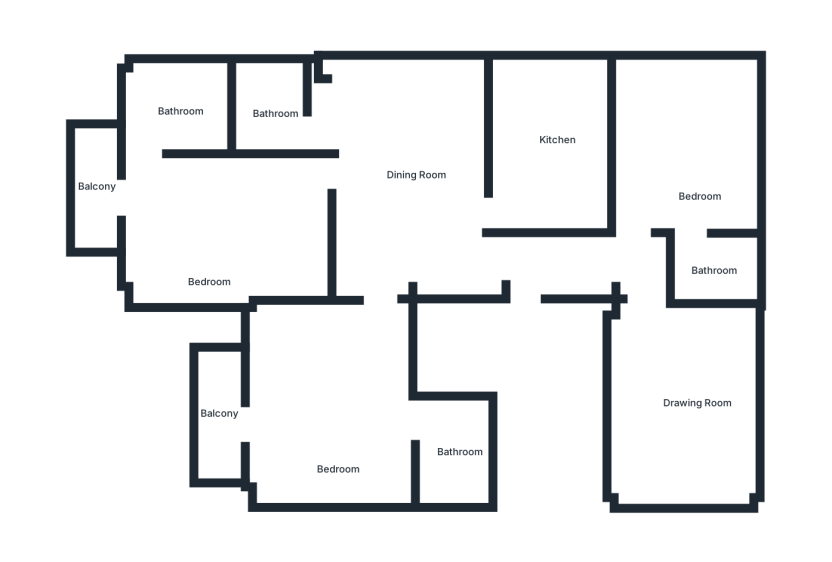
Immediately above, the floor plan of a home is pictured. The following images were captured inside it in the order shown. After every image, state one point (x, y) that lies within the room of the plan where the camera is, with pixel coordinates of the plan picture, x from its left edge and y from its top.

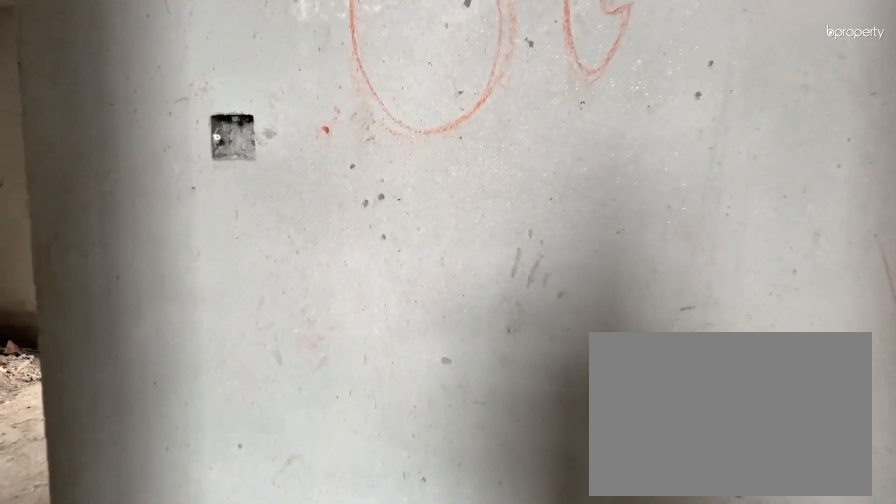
(493, 265)
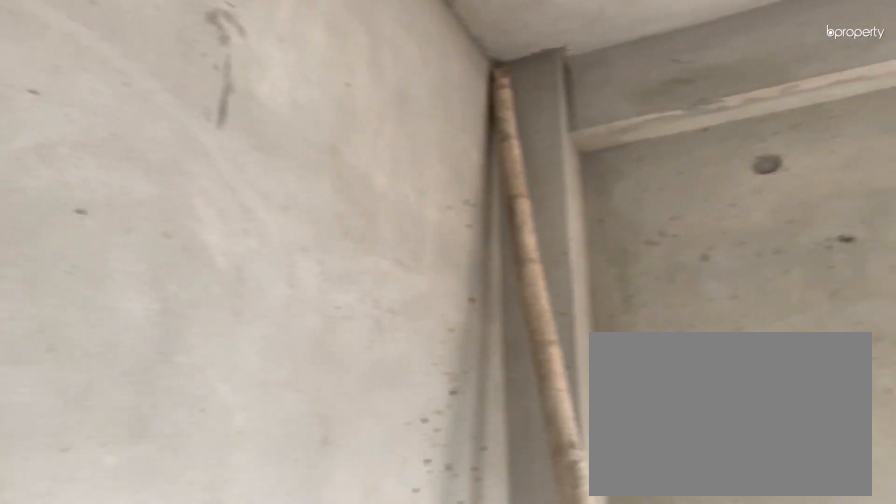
(696, 389)
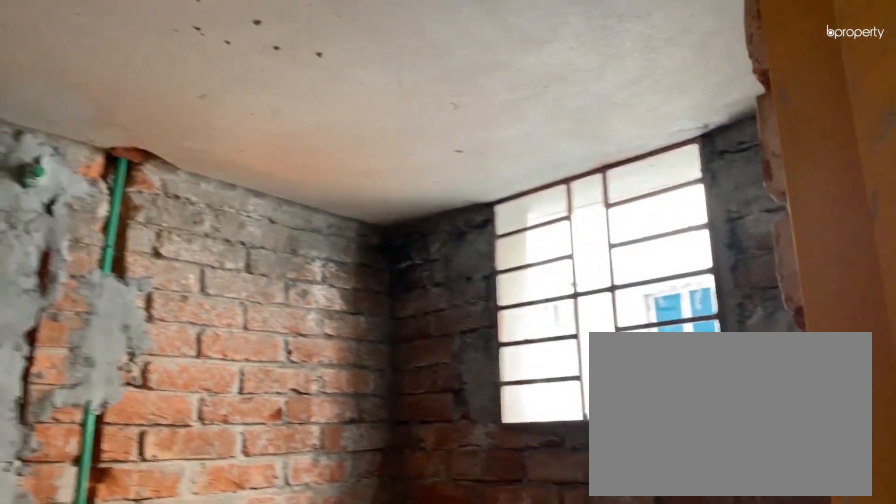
(277, 106)
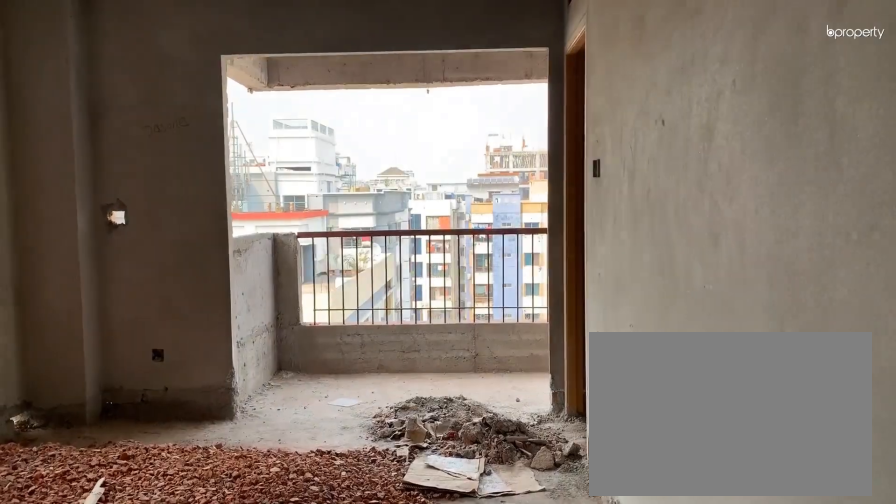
(214, 228)
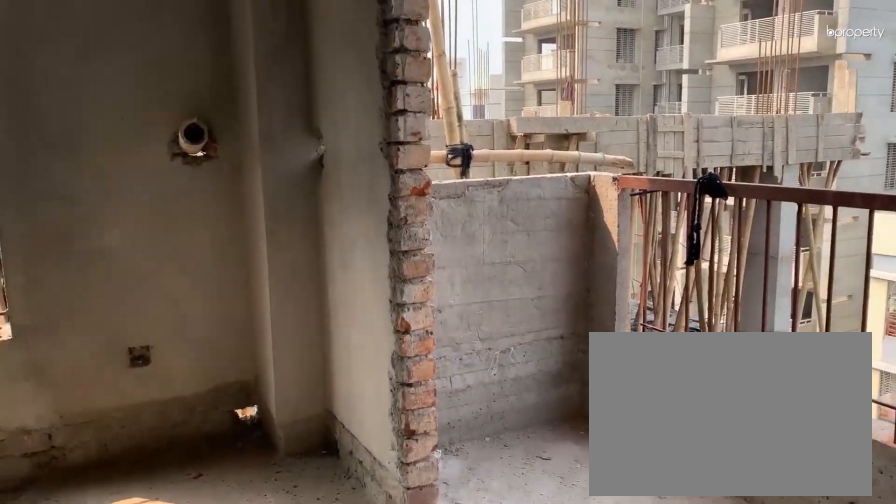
(334, 404)
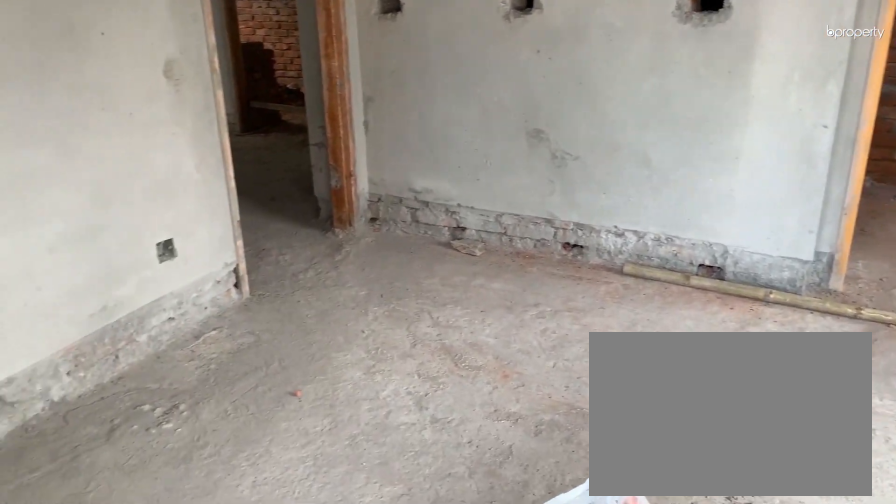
(334, 404)
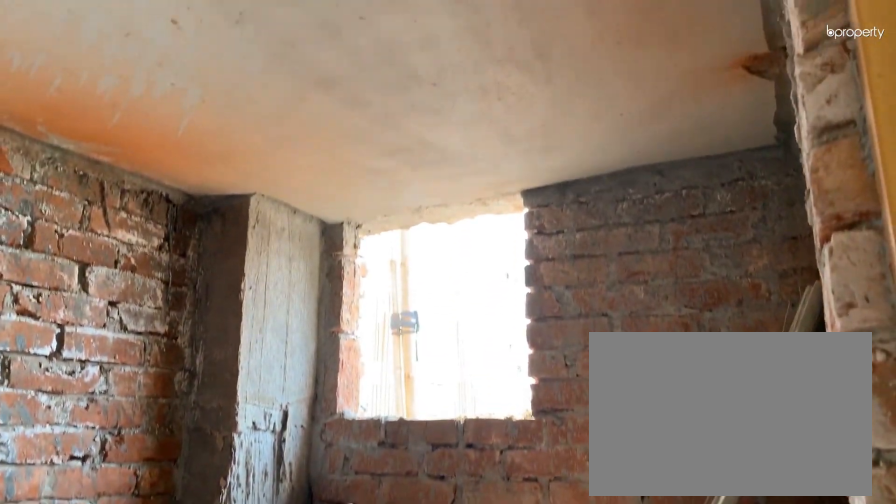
(461, 457)
